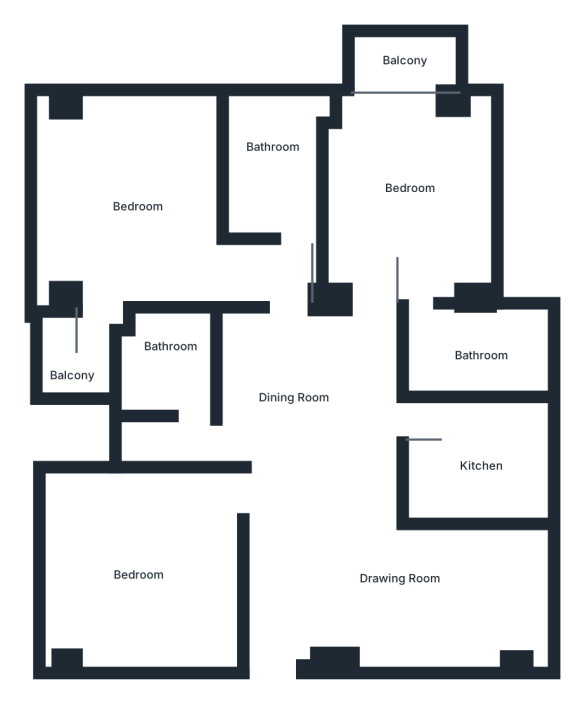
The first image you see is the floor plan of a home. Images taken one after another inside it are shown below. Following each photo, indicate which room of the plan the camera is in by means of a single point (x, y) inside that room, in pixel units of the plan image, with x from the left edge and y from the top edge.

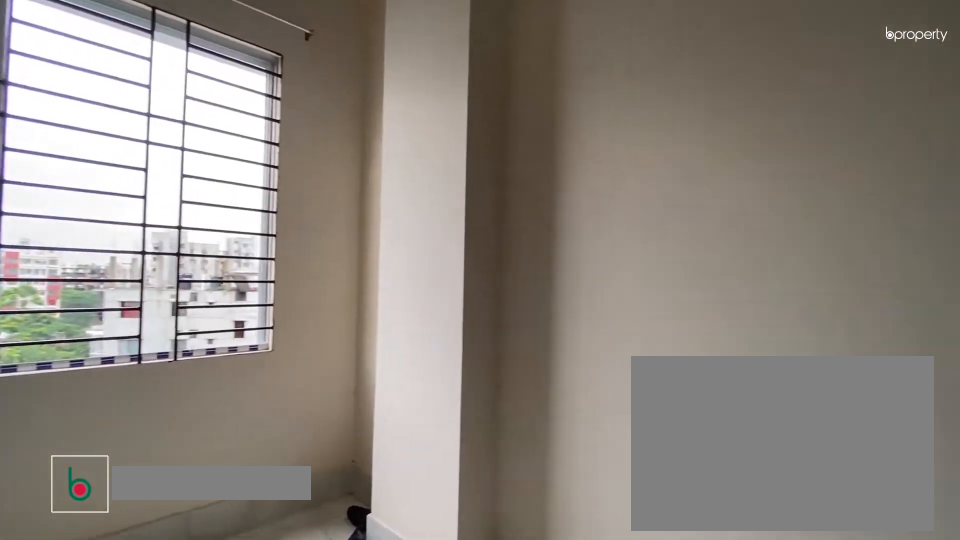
(421, 598)
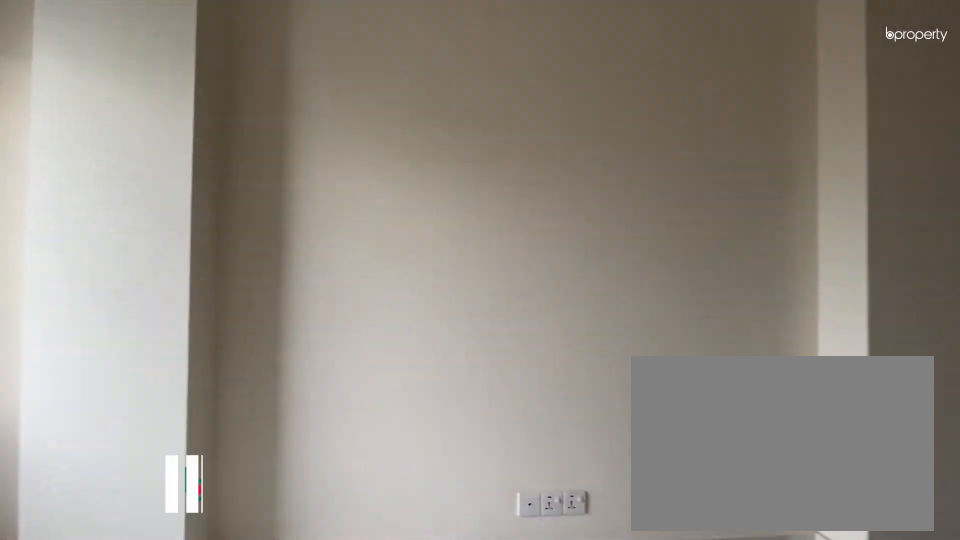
(421, 598)
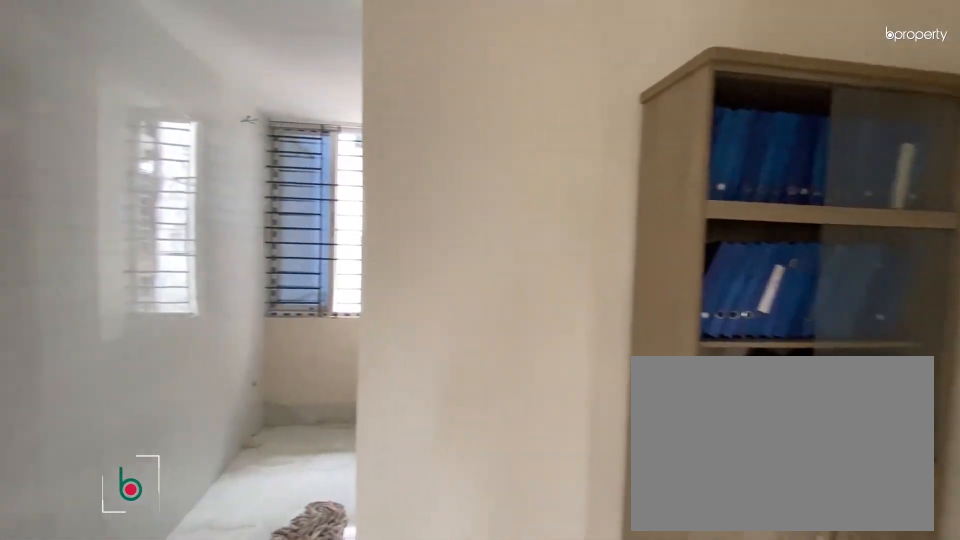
(316, 403)
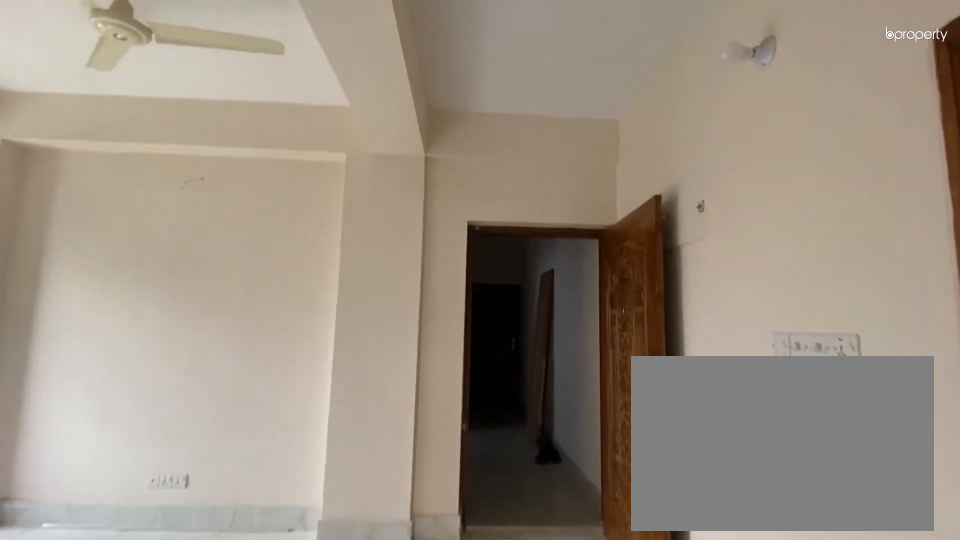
(316, 403)
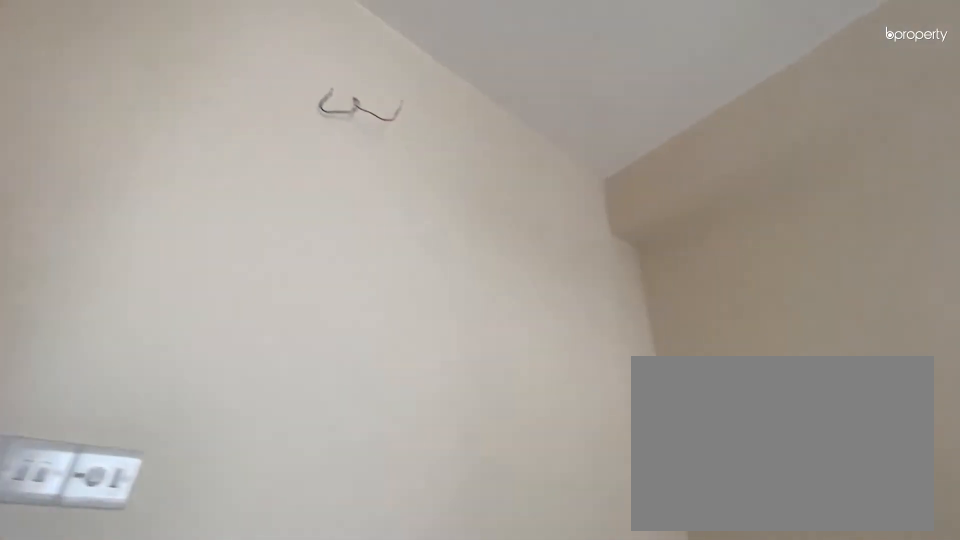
(146, 568)
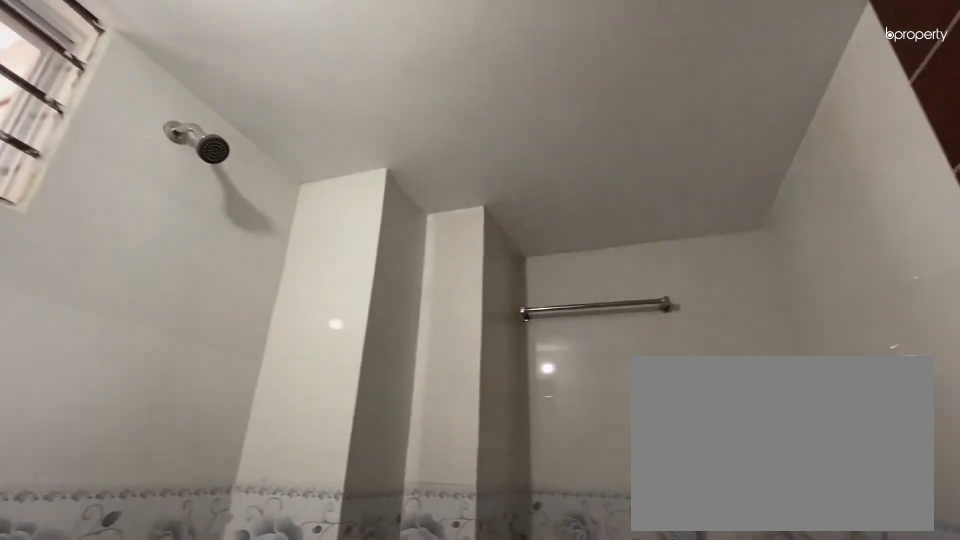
(171, 357)
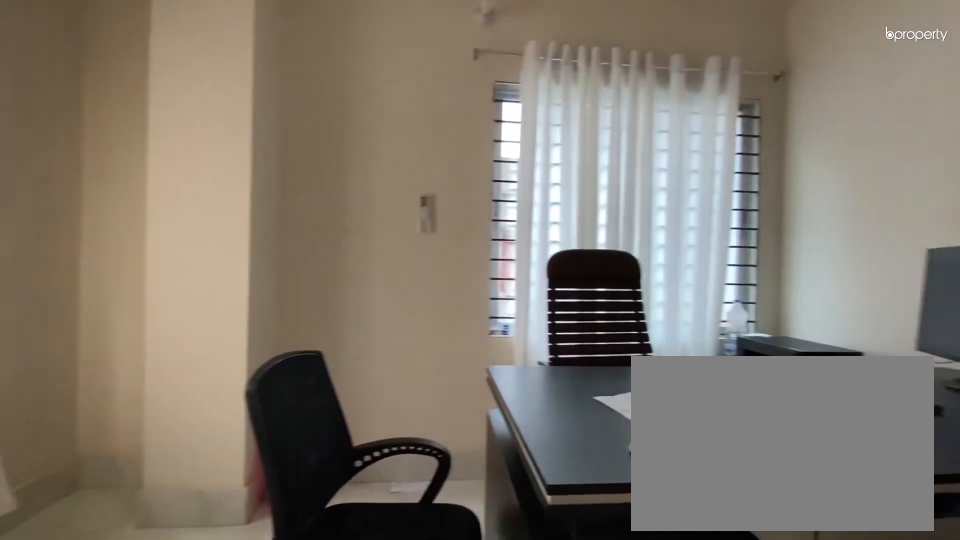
(134, 211)
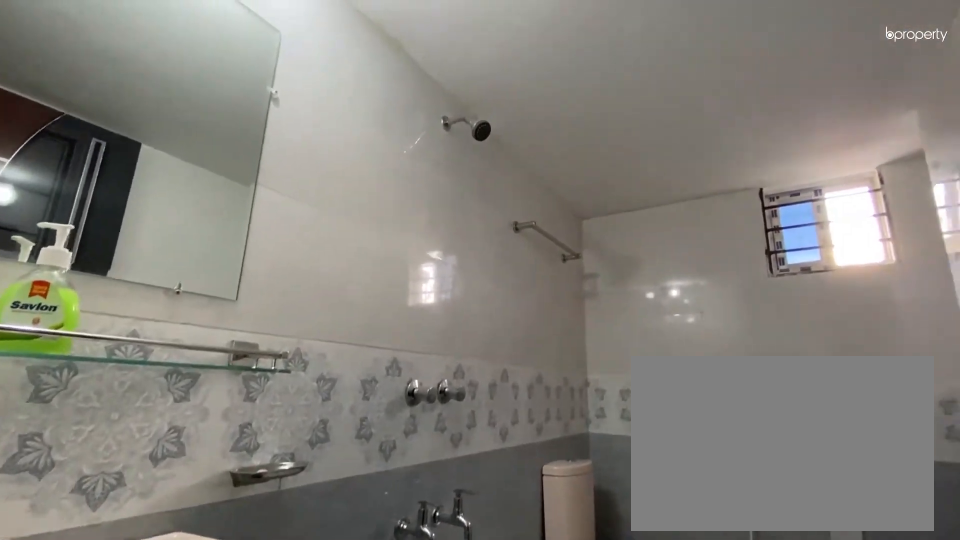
(266, 168)
